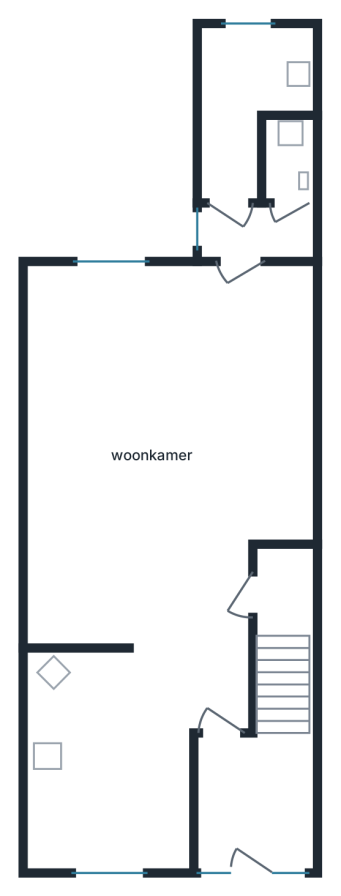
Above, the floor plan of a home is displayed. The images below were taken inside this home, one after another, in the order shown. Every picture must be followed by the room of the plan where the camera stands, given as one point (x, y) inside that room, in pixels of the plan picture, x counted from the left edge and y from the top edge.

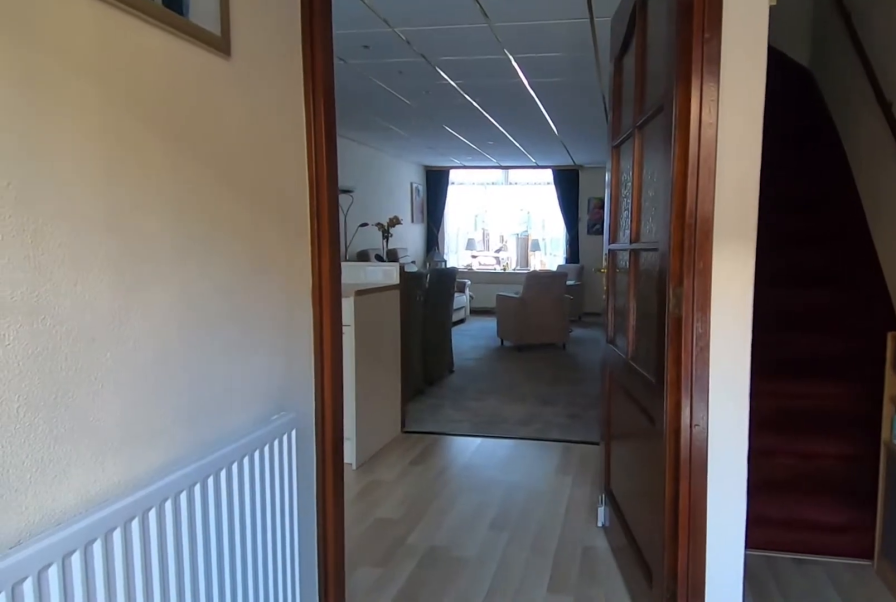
(251, 800)
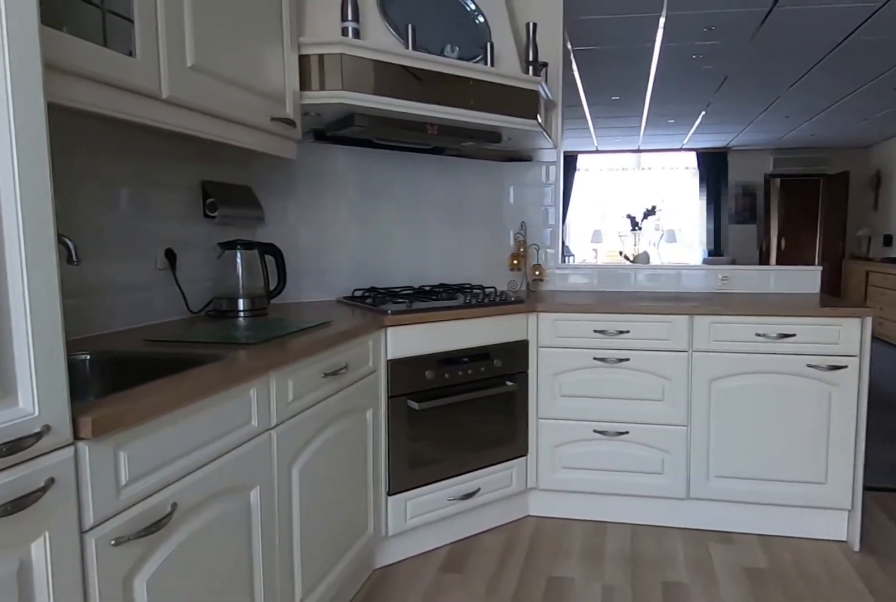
(104, 764)
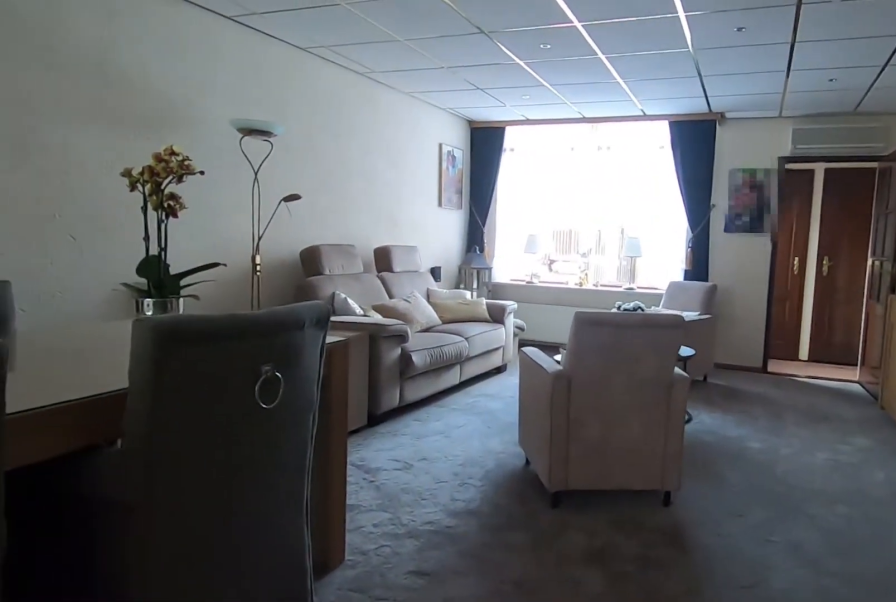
(143, 508)
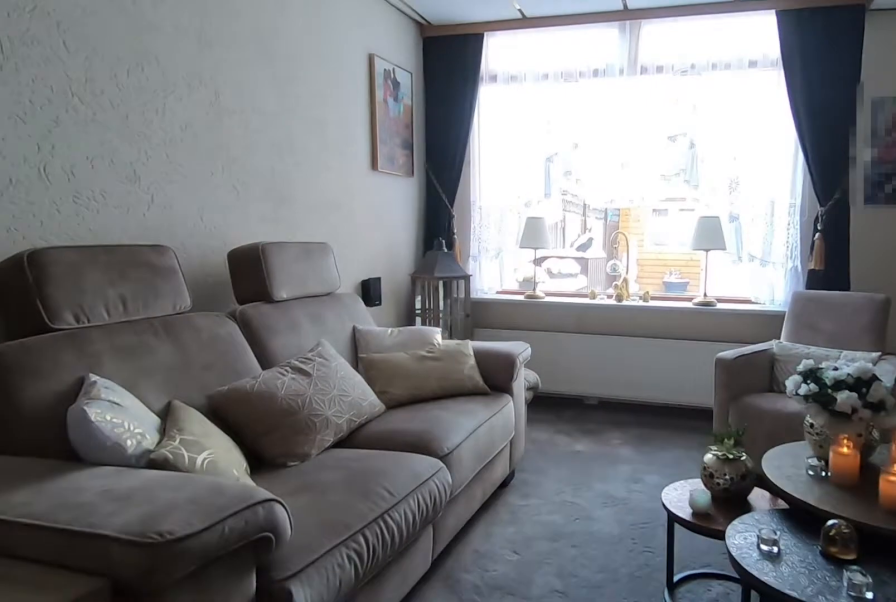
(143, 508)
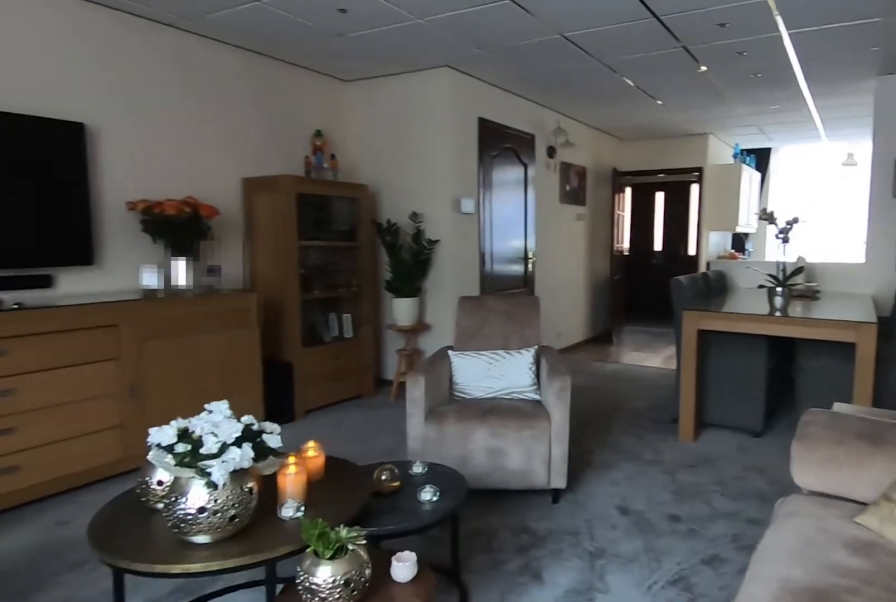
(143, 508)
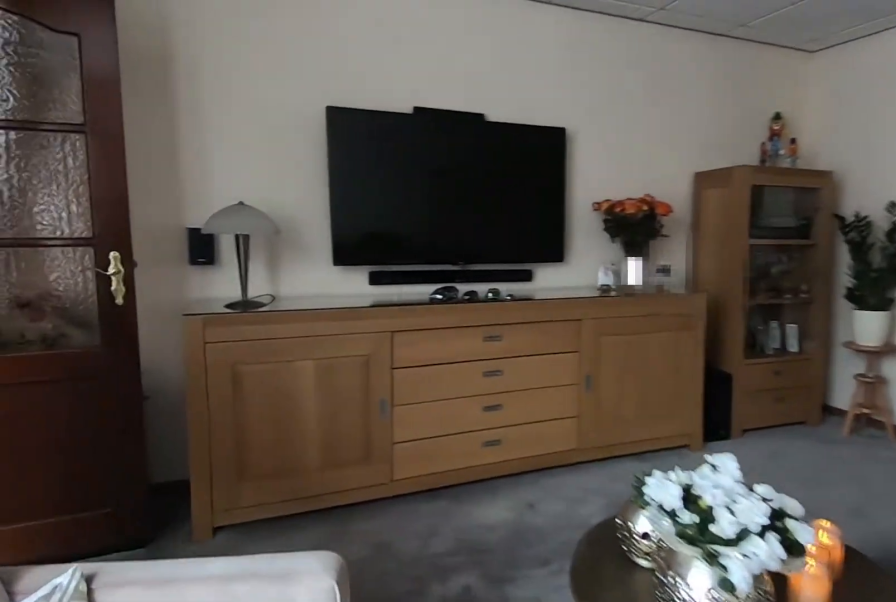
(143, 508)
